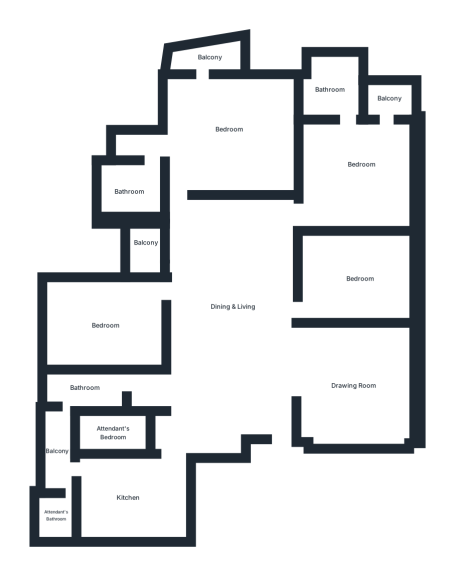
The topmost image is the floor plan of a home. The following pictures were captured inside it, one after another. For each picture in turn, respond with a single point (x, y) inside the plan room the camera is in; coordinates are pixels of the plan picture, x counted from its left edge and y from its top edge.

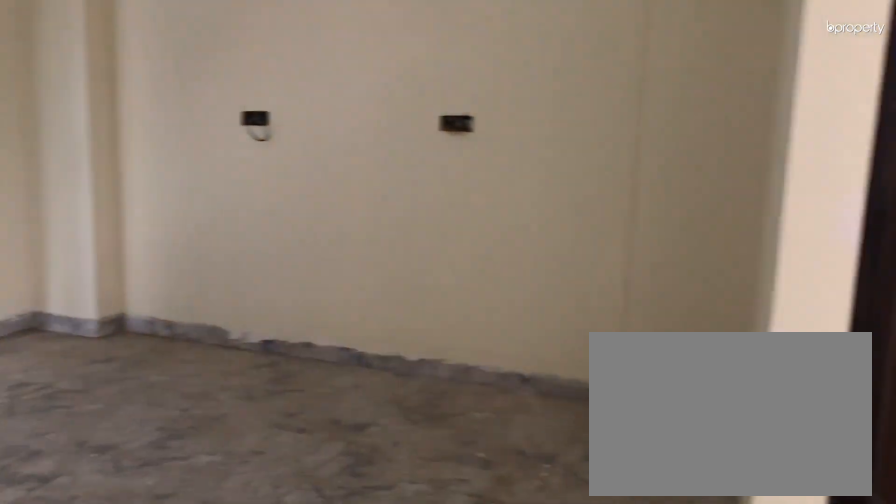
(354, 389)
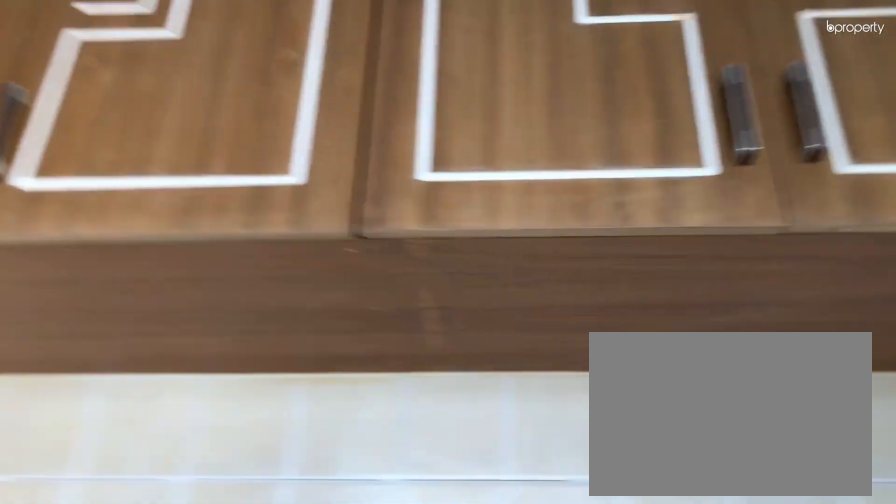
(124, 492)
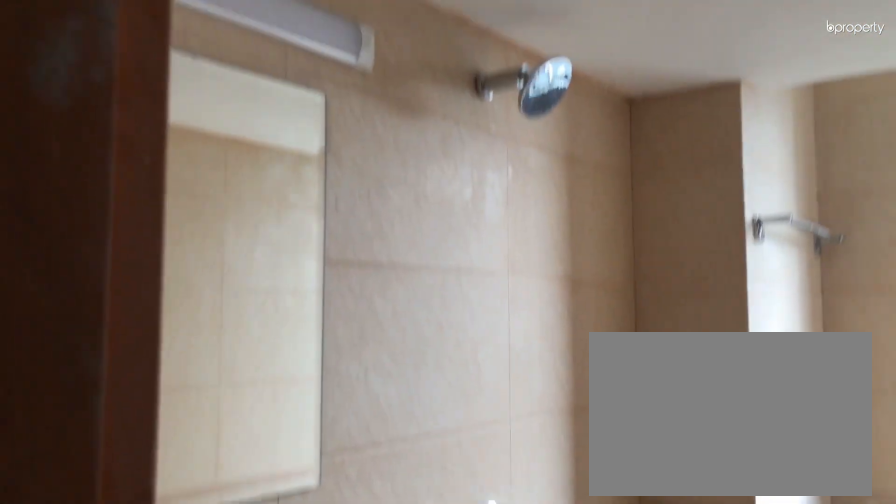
(85, 389)
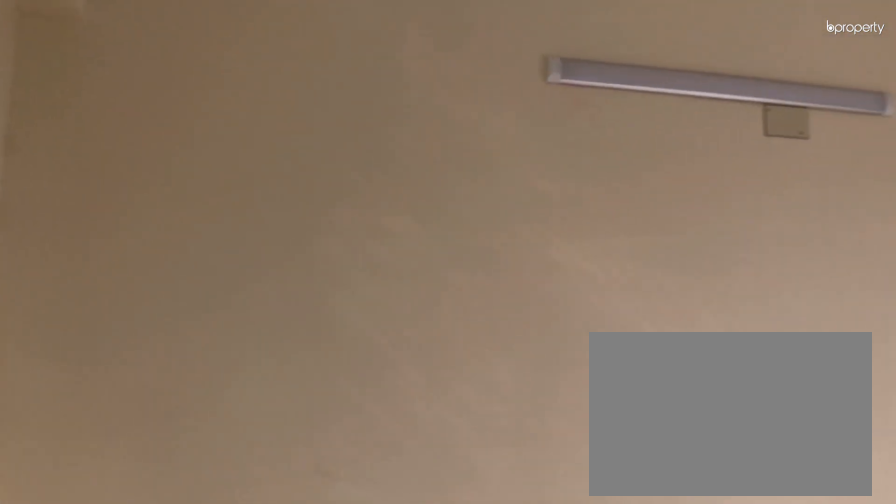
(104, 327)
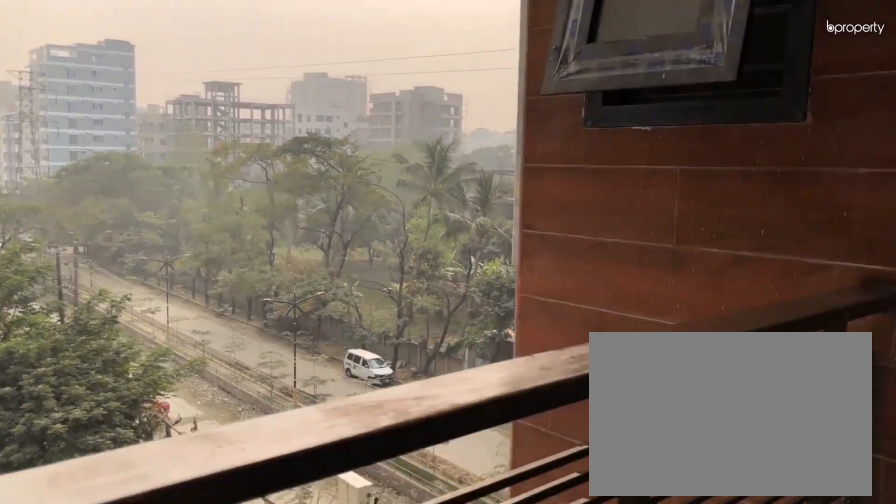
(145, 248)
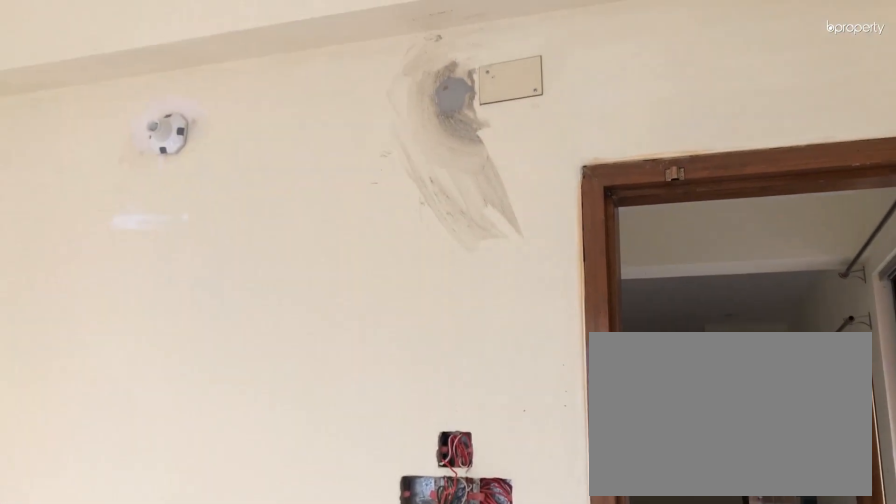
(230, 136)
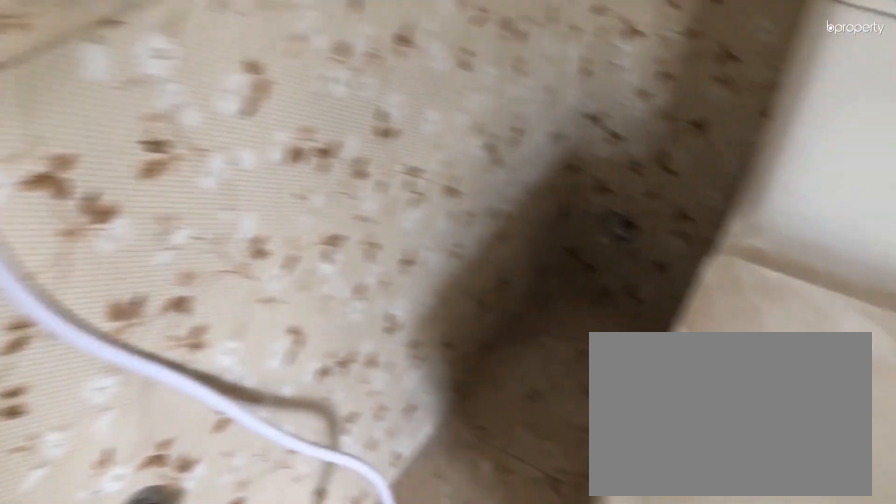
(133, 189)
